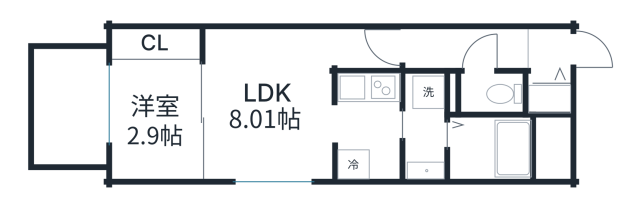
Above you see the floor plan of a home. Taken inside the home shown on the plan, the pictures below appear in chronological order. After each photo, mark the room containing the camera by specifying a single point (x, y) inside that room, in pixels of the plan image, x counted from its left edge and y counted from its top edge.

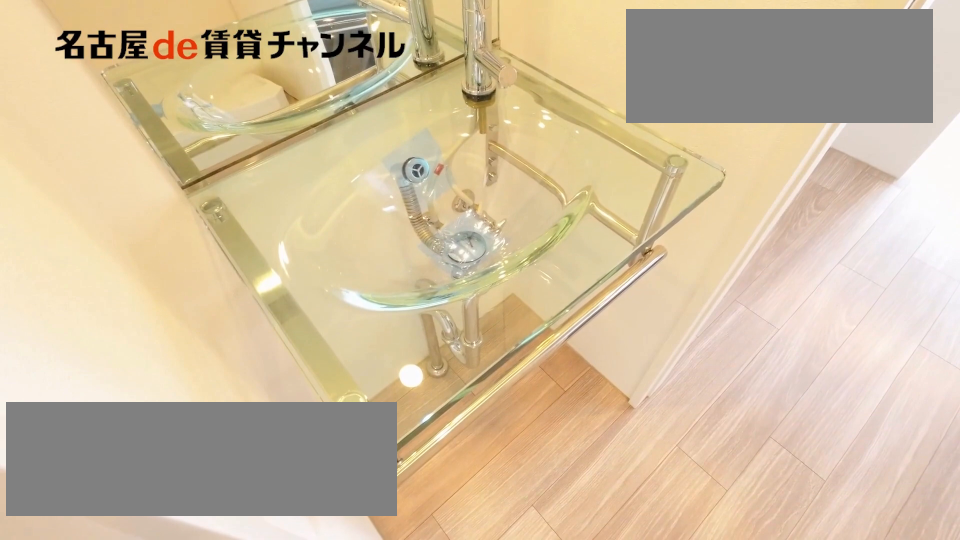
(426, 165)
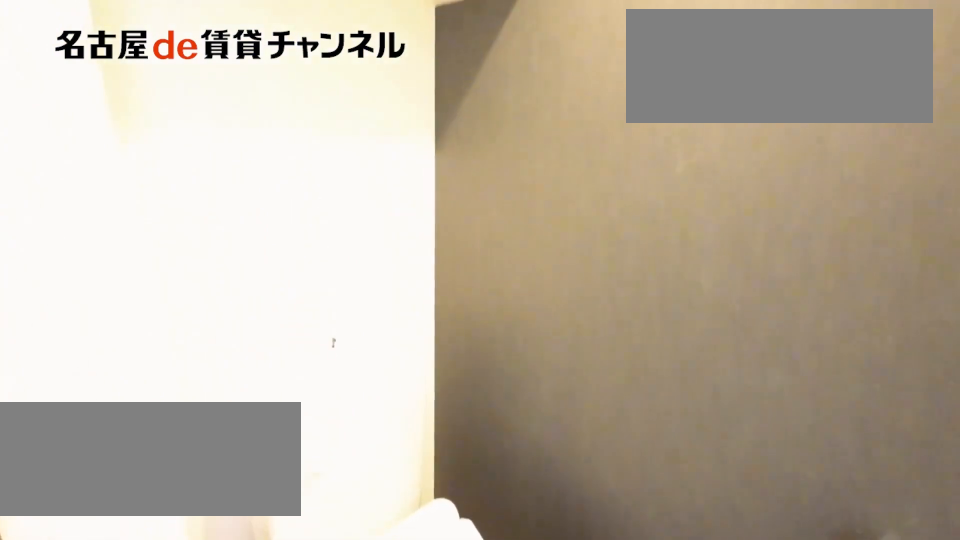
(487, 96)
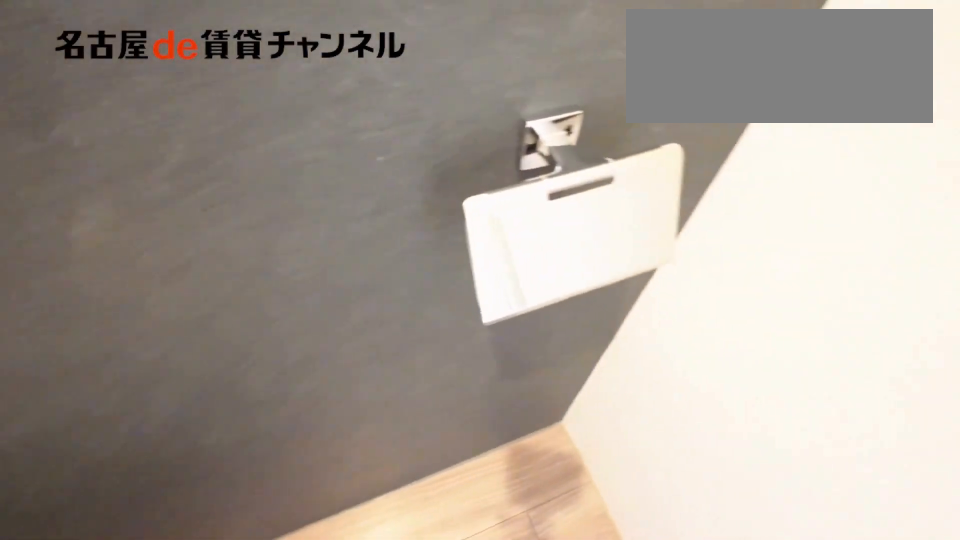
(487, 96)
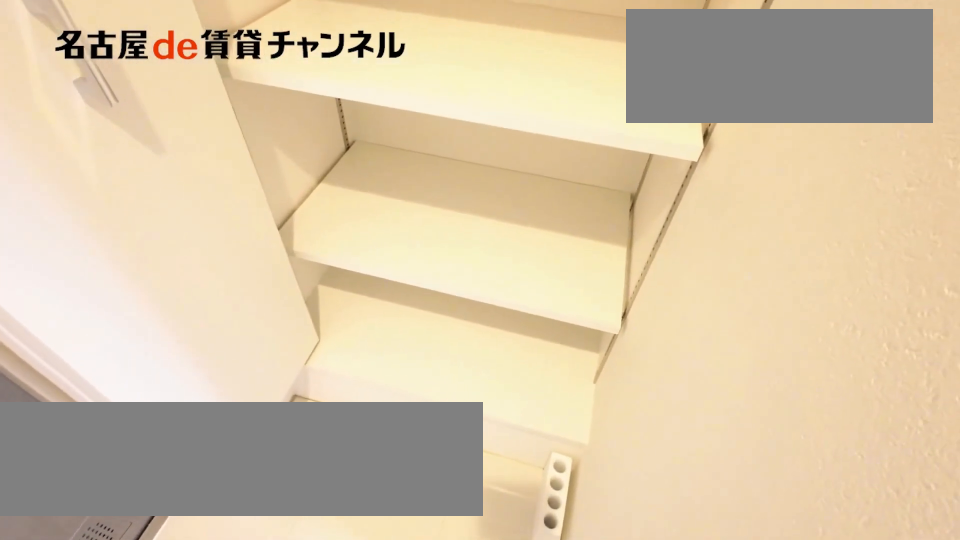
(551, 70)
